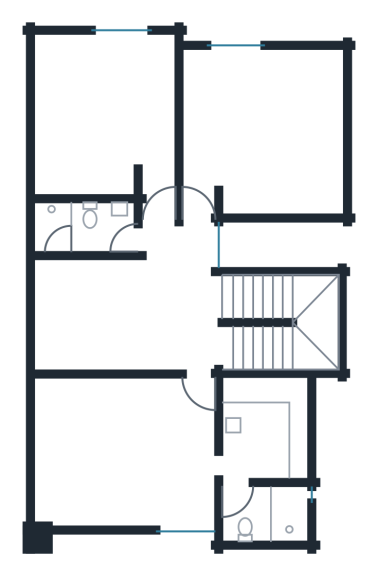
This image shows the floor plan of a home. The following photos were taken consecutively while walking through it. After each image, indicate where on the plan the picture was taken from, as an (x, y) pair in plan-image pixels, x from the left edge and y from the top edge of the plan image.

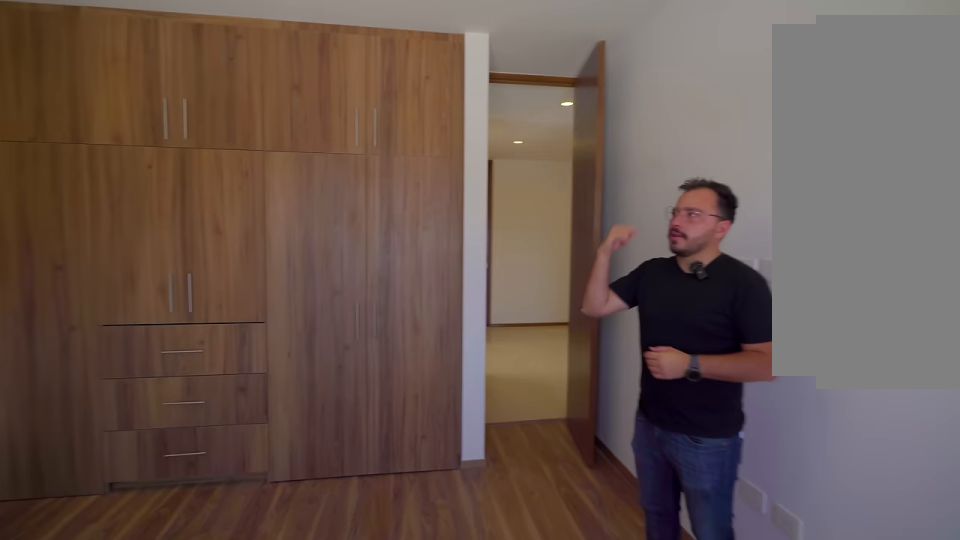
(201, 68)
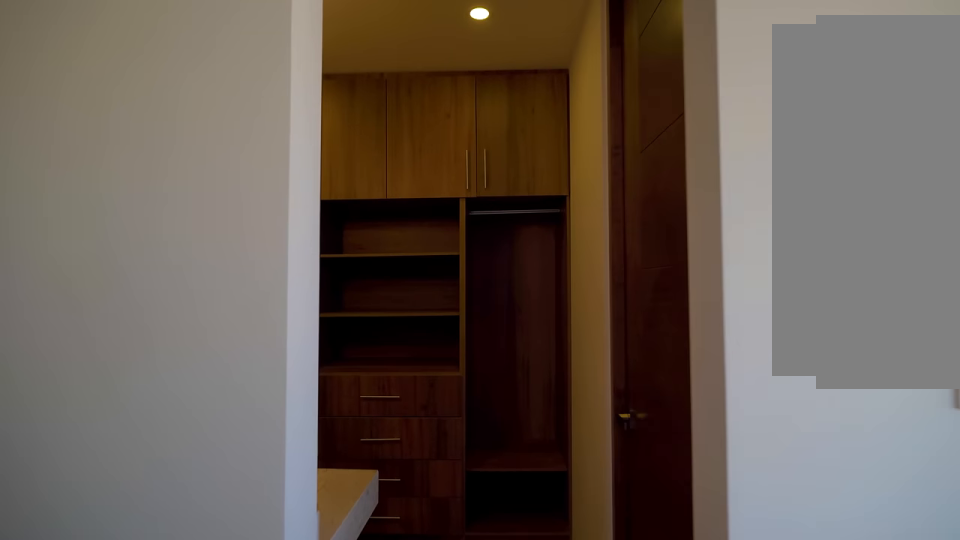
(188, 475)
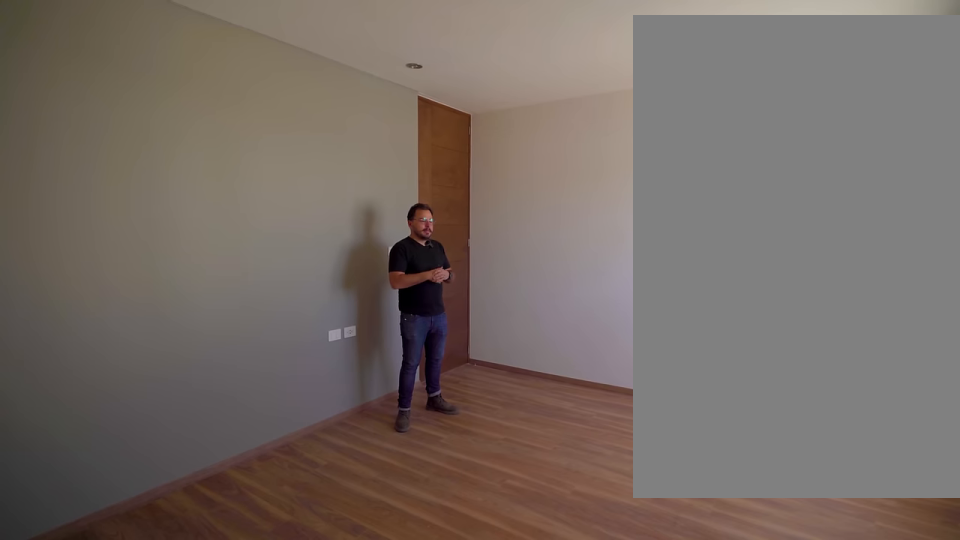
(56, 506)
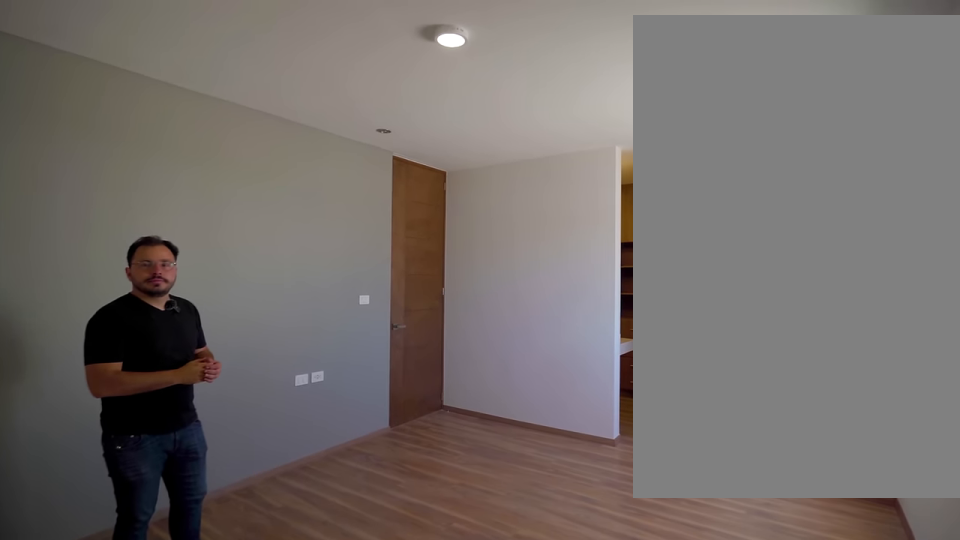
(54, 504)
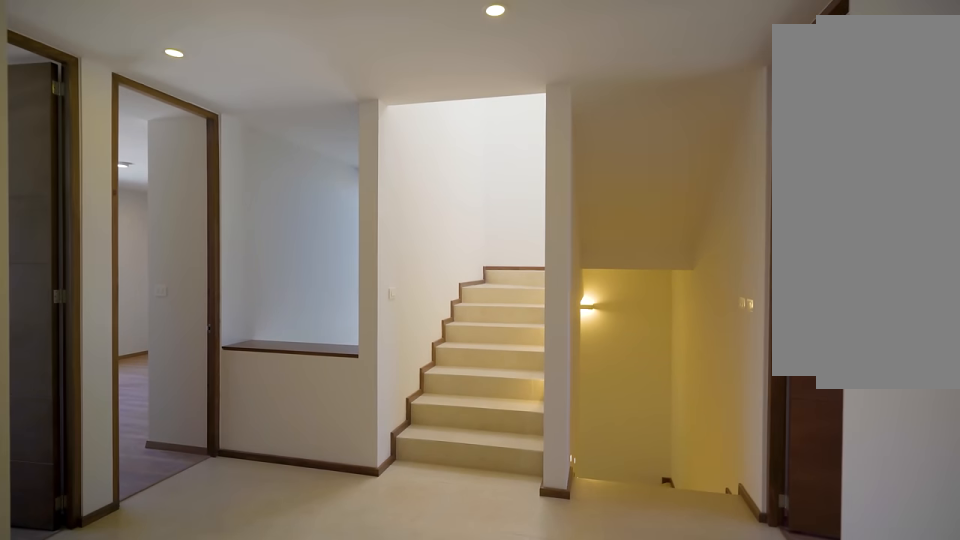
(175, 333)
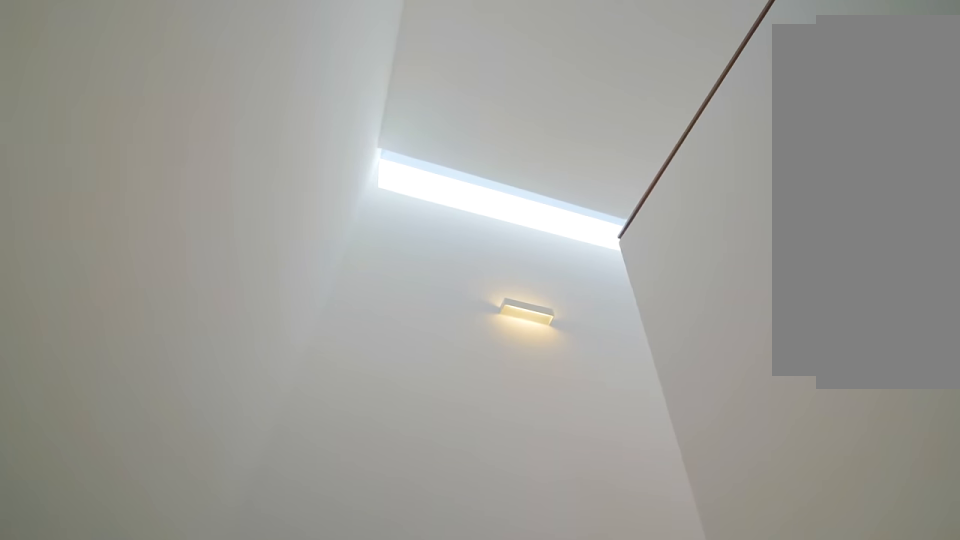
(286, 301)
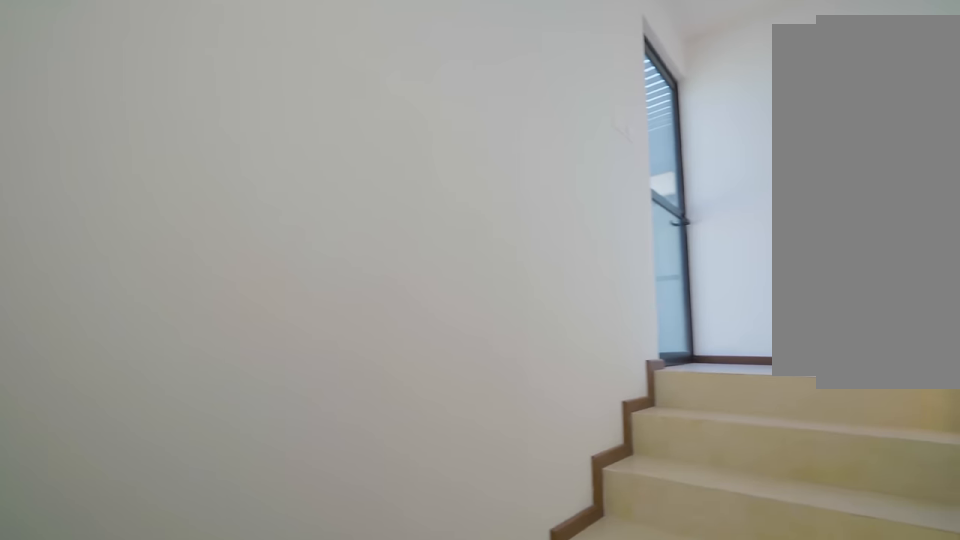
(312, 302)
